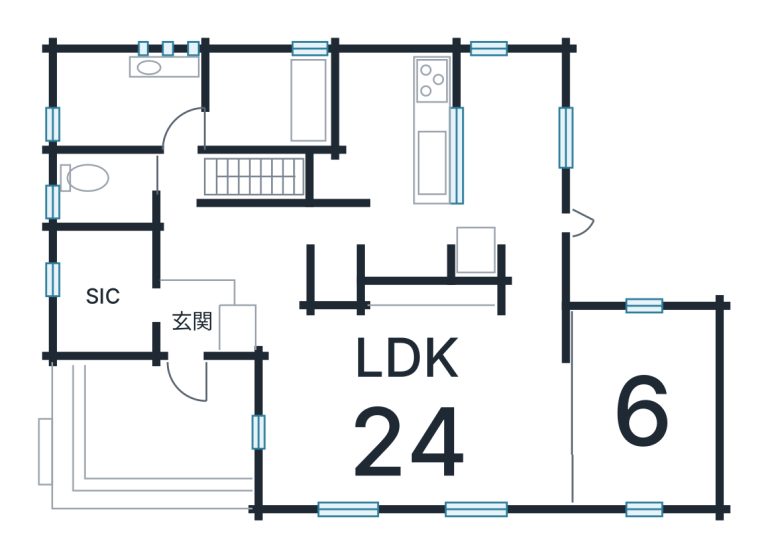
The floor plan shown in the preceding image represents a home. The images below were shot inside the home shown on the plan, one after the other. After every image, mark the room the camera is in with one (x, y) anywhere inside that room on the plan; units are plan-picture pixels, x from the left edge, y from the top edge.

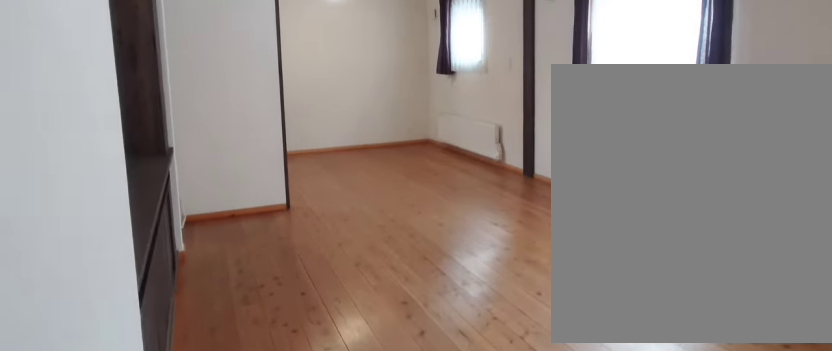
(408, 411)
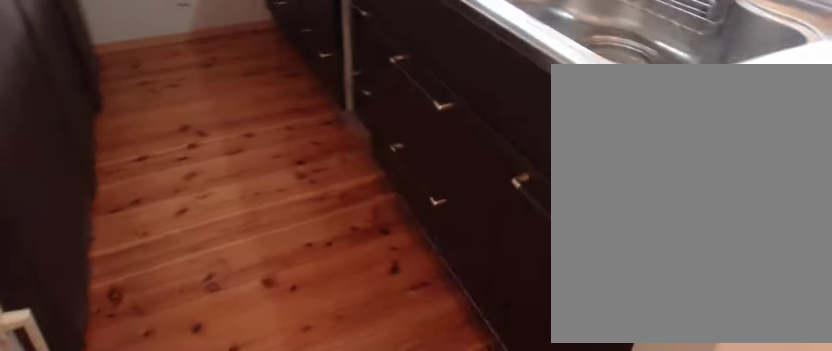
(385, 151)
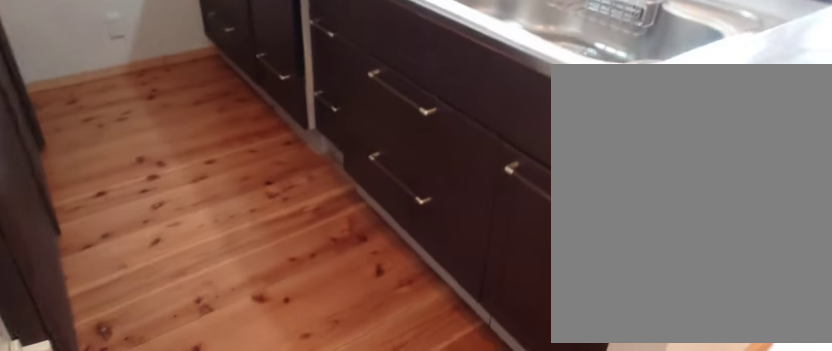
(385, 151)
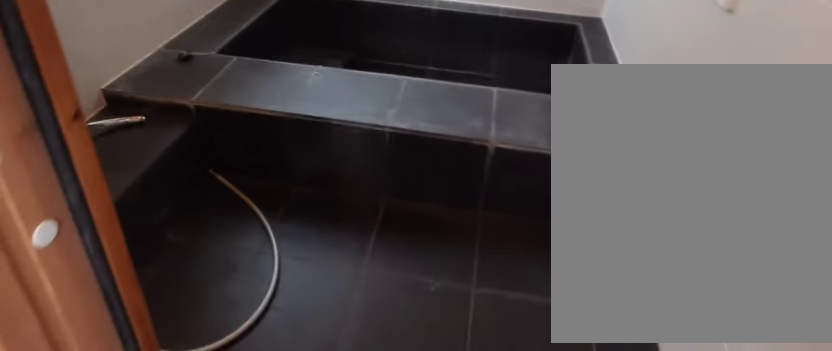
(262, 103)
